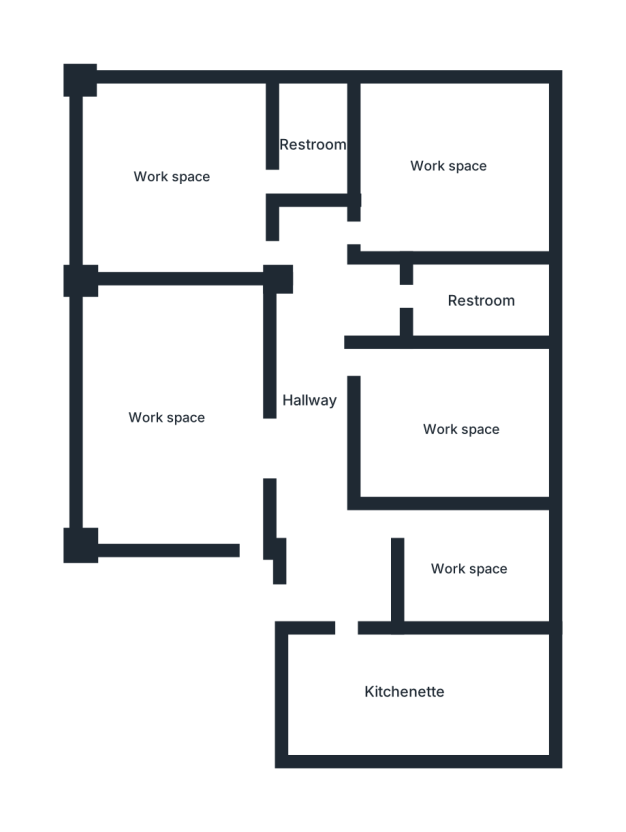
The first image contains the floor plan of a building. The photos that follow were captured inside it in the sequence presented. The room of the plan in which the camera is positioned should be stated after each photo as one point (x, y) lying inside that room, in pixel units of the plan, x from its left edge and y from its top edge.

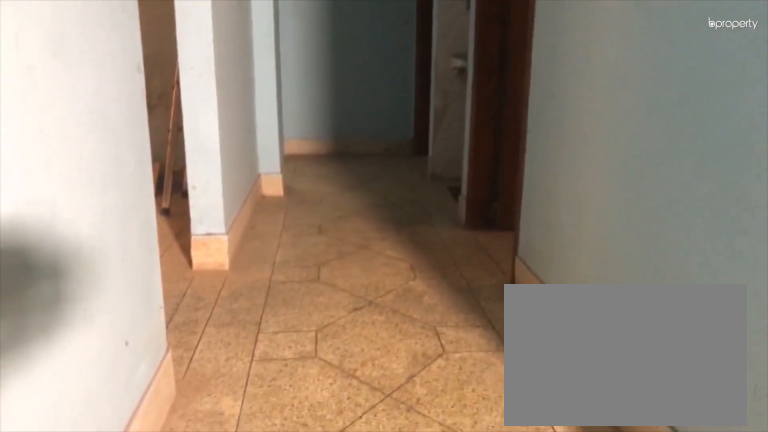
(317, 399)
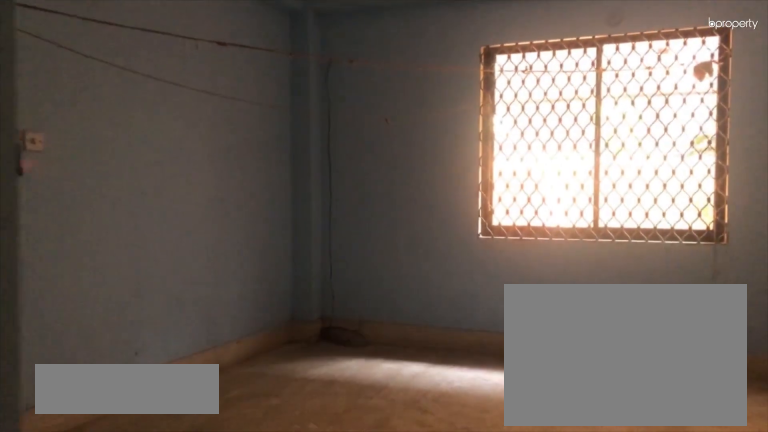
(163, 420)
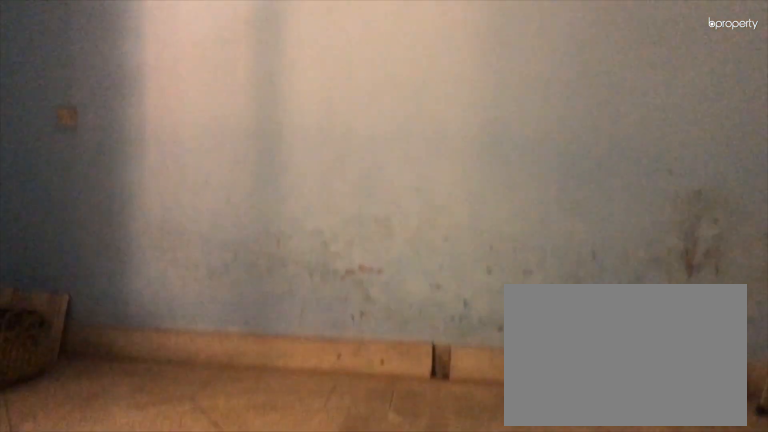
(163, 420)
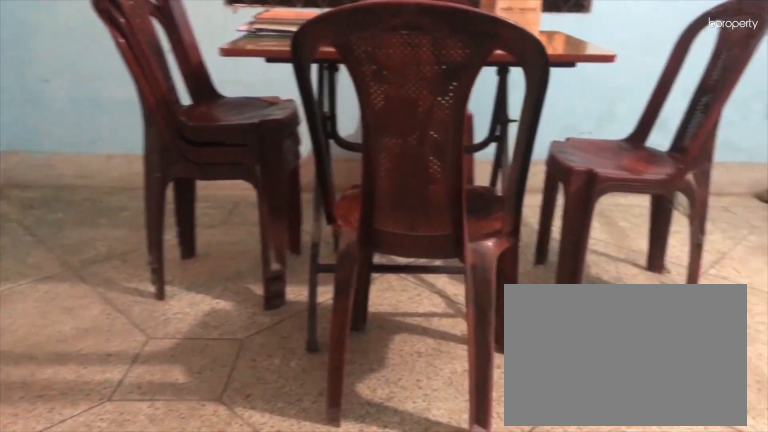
(173, 180)
